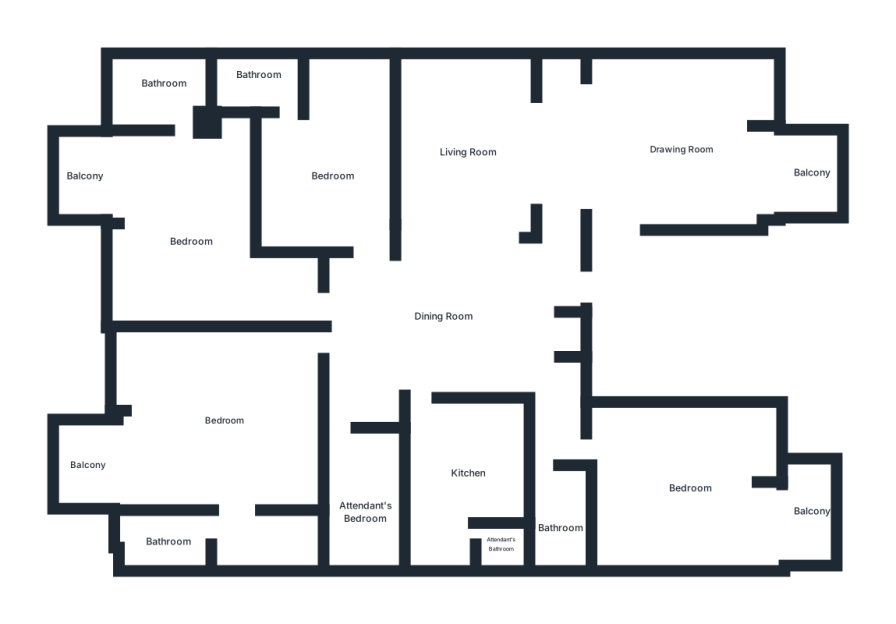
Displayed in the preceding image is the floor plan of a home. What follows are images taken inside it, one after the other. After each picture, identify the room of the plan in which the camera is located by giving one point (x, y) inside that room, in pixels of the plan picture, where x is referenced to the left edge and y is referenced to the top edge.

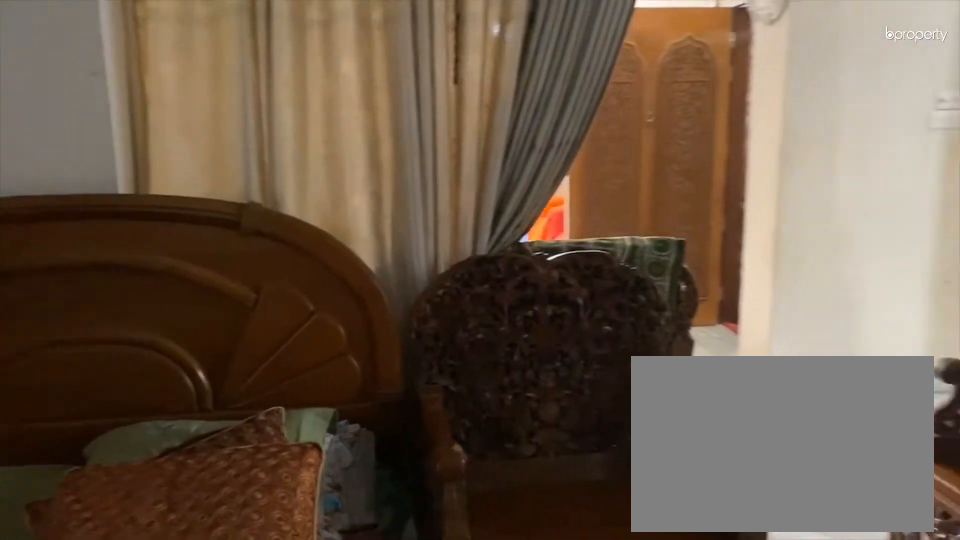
(466, 149)
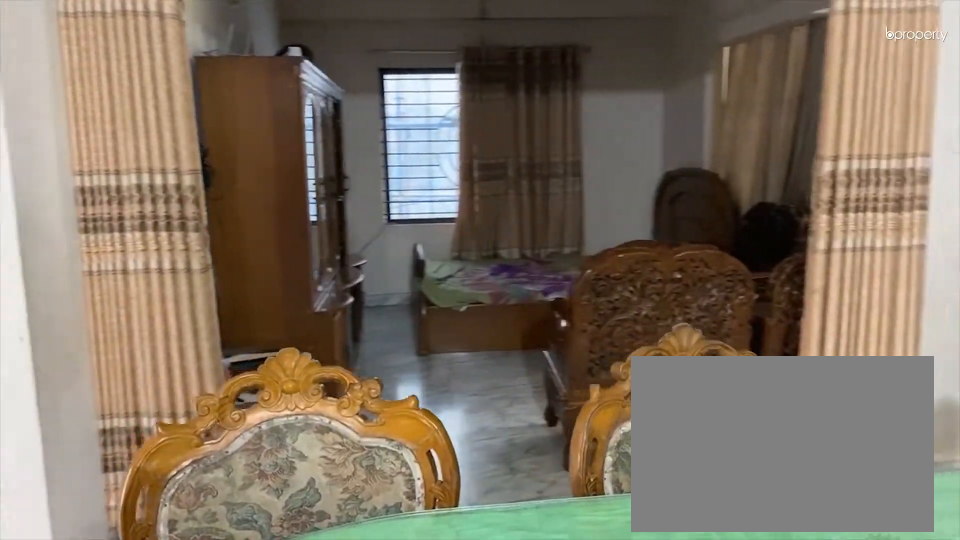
(442, 322)
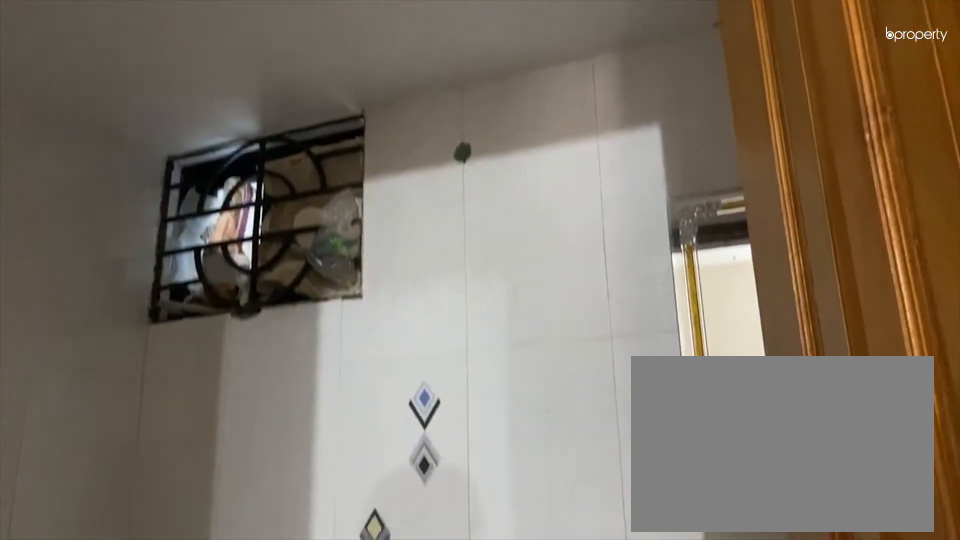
(260, 76)
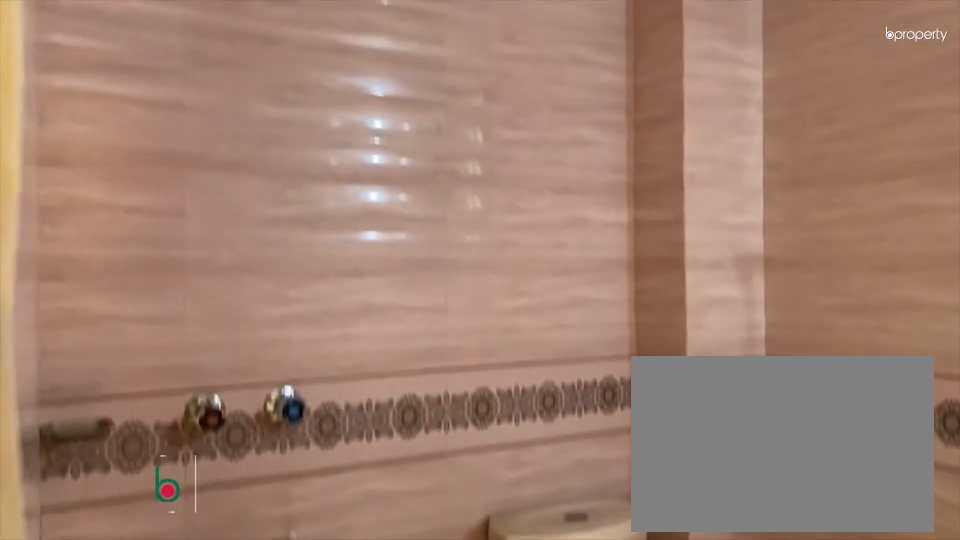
(161, 83)
